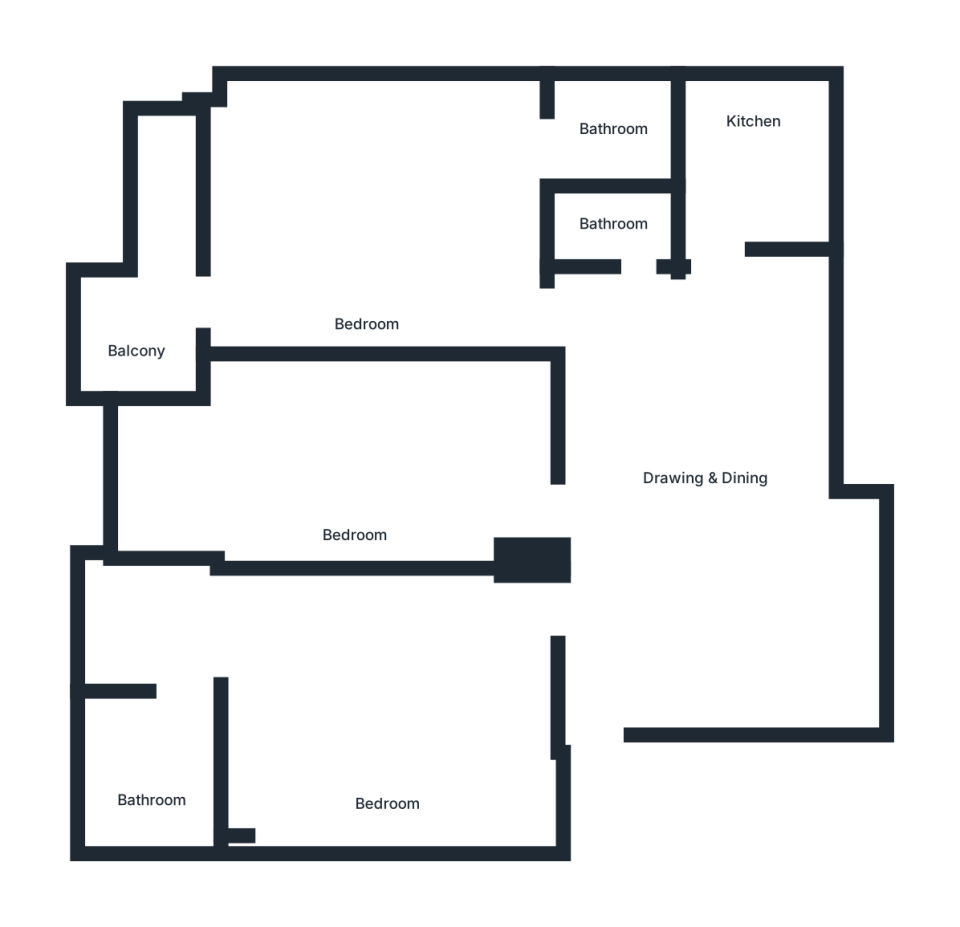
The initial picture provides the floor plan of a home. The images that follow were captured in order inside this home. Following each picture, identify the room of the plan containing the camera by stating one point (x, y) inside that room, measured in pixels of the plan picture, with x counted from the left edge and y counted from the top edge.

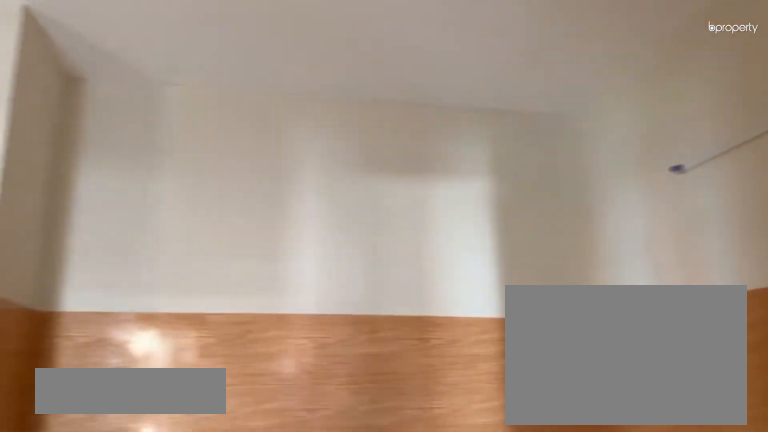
(717, 470)
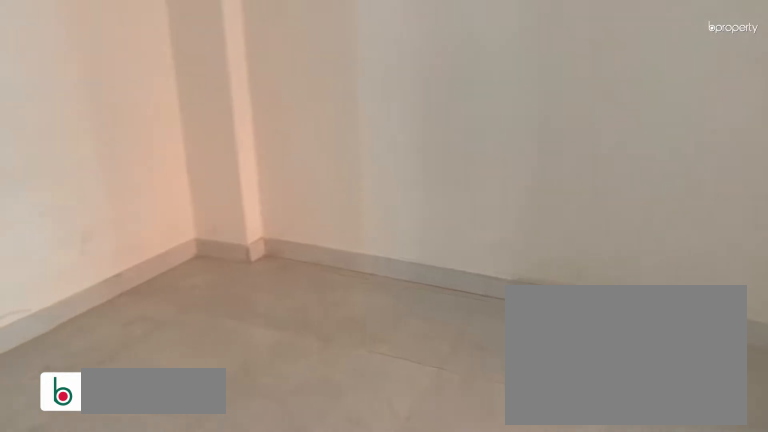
(387, 710)
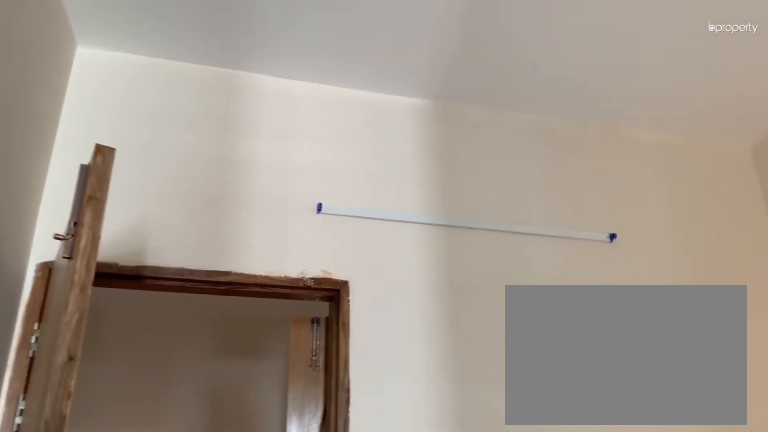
(387, 710)
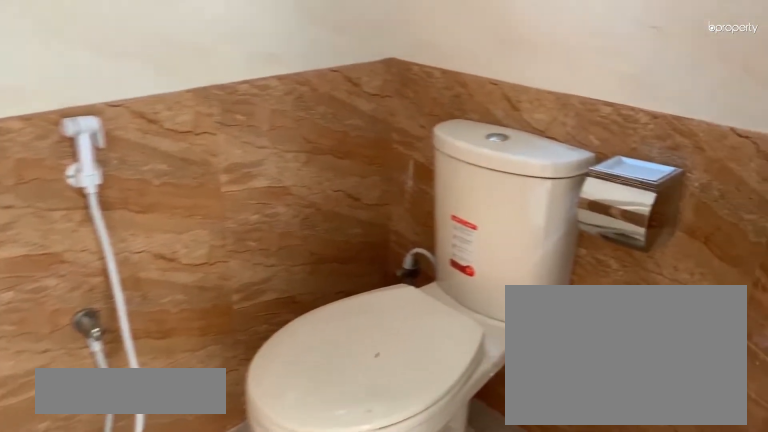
(148, 806)
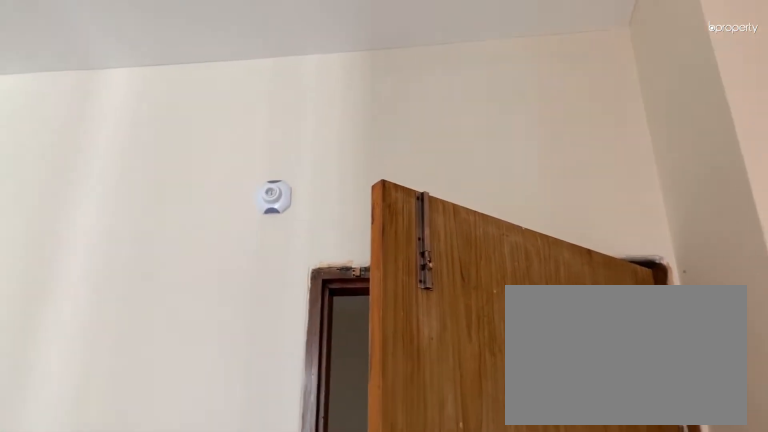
(369, 458)
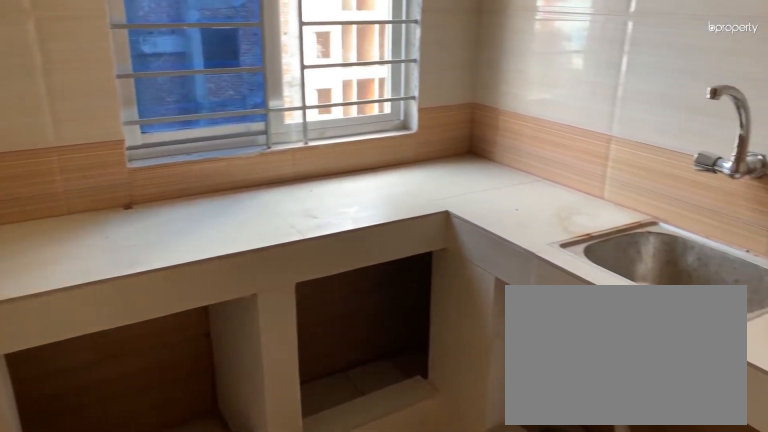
(753, 133)
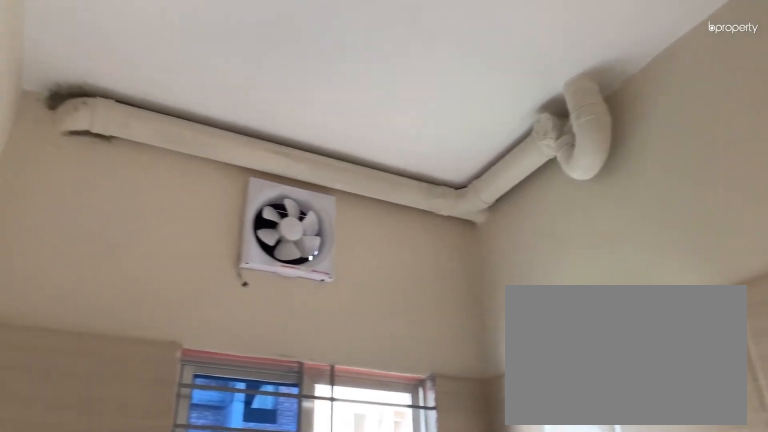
(754, 133)
